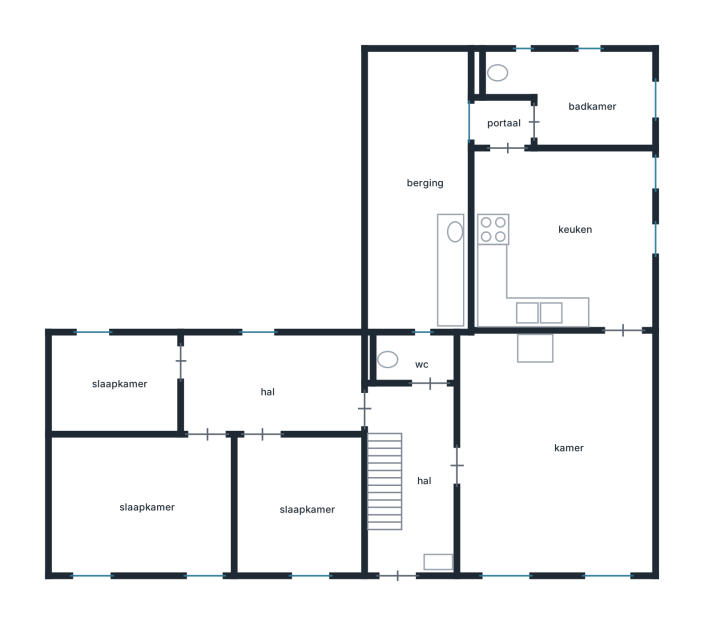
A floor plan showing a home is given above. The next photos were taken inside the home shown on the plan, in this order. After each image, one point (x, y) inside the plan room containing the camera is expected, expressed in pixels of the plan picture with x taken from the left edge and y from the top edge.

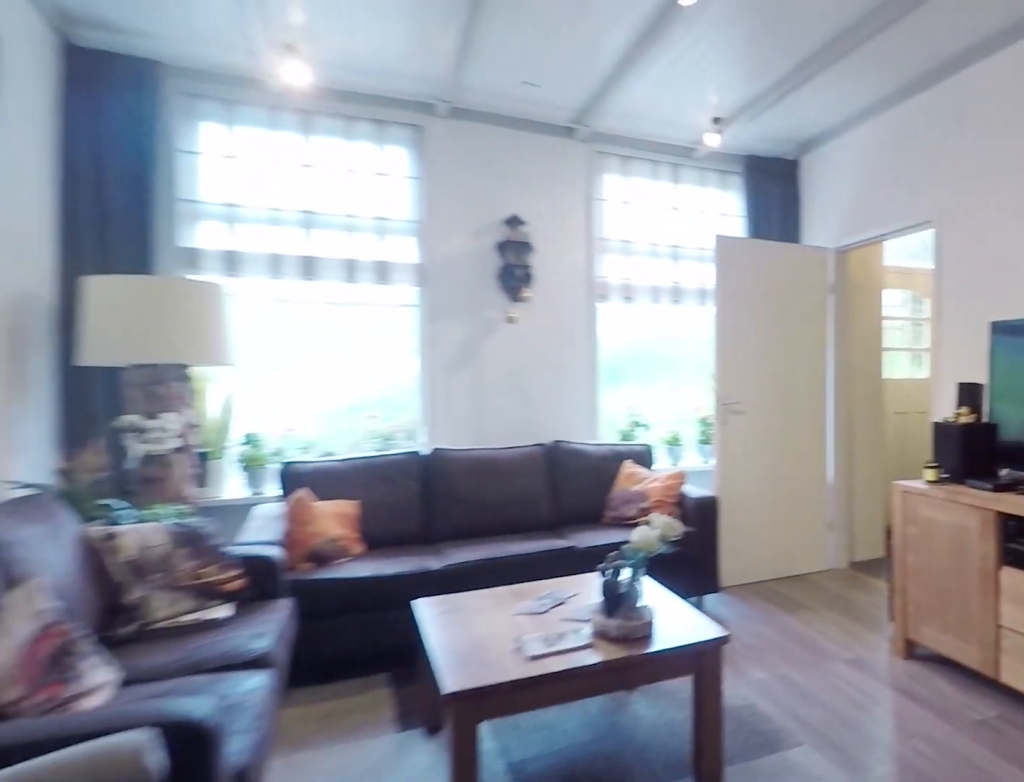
(554, 456)
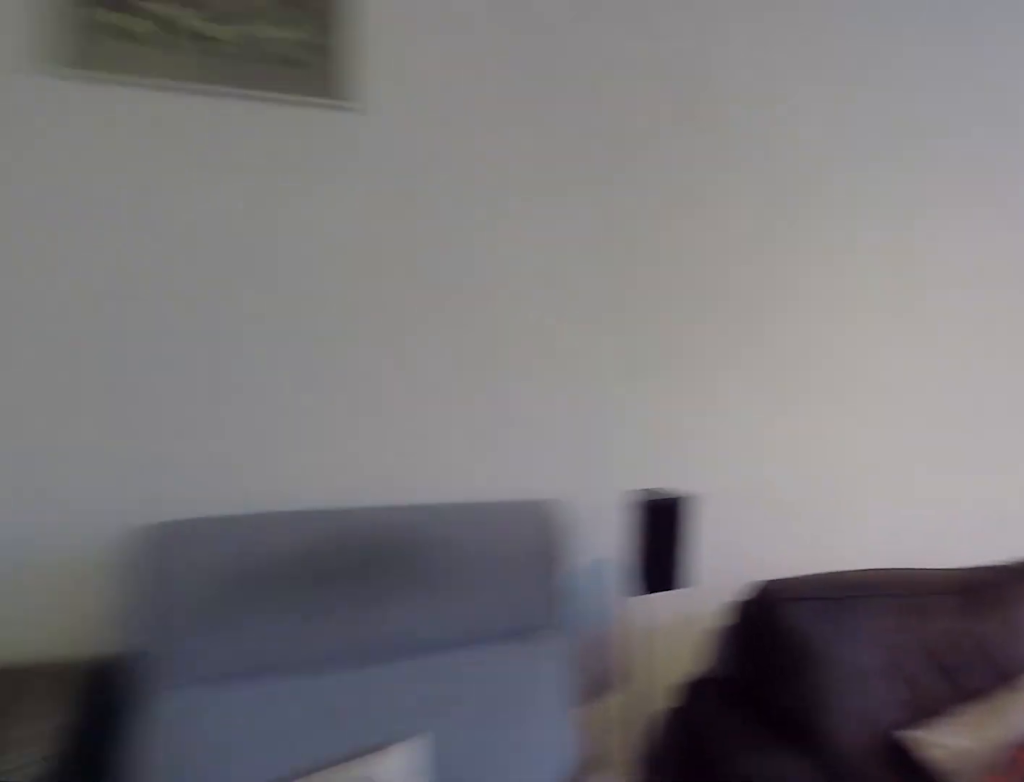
(554, 456)
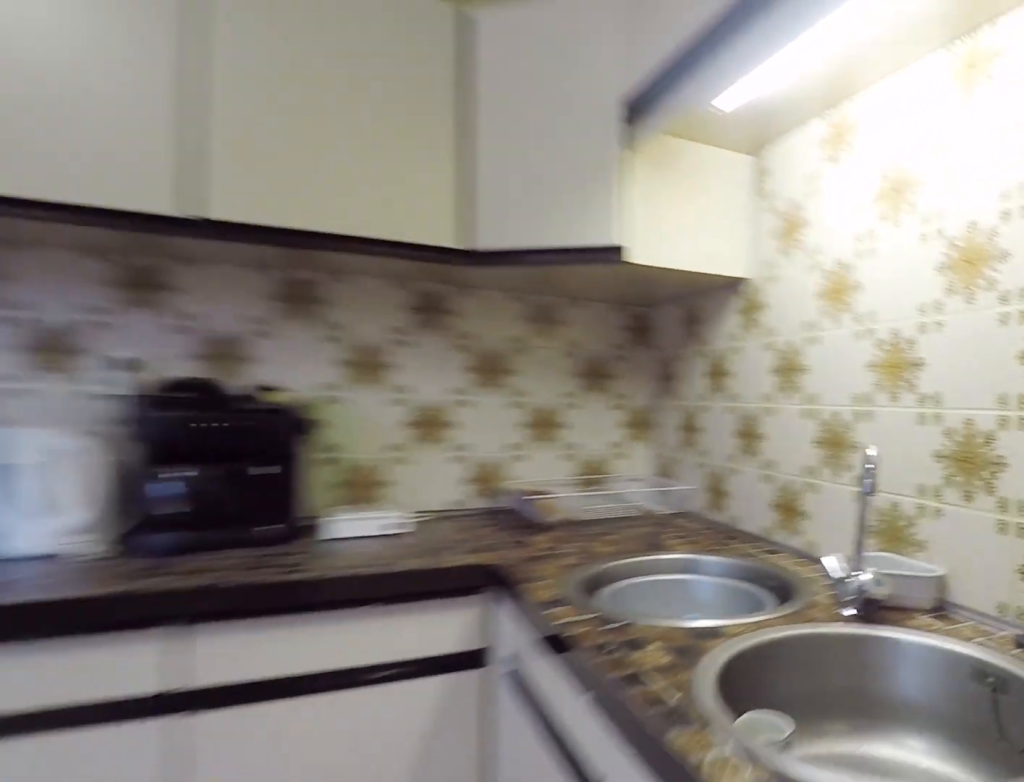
(562, 241)
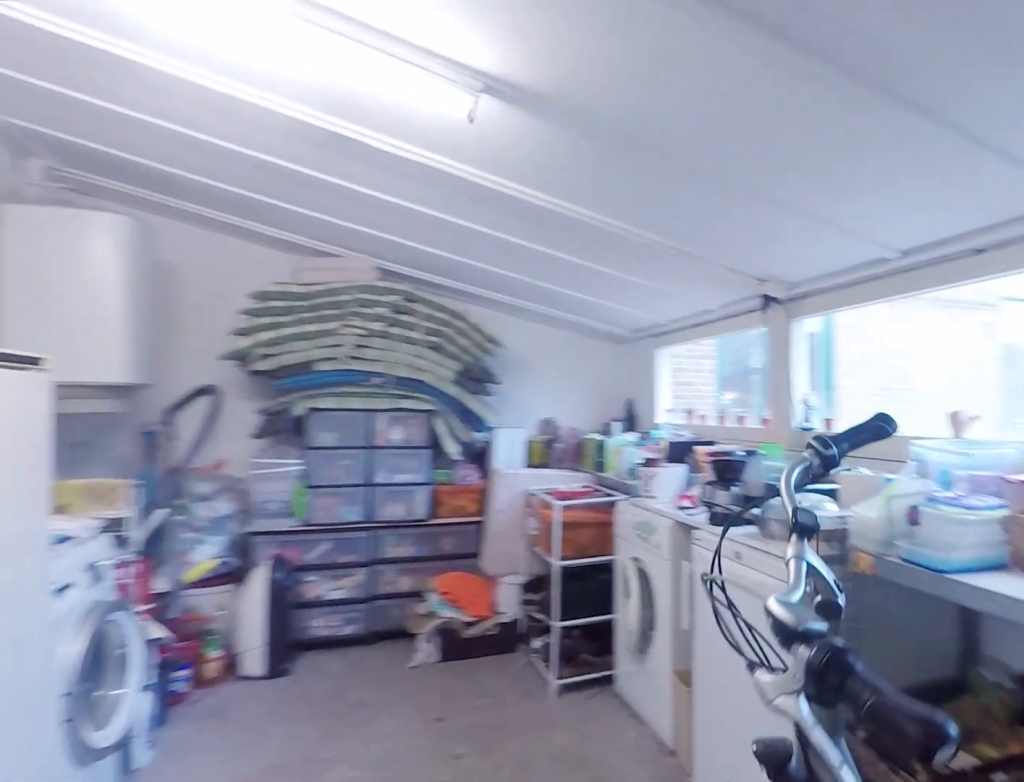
(451, 270)
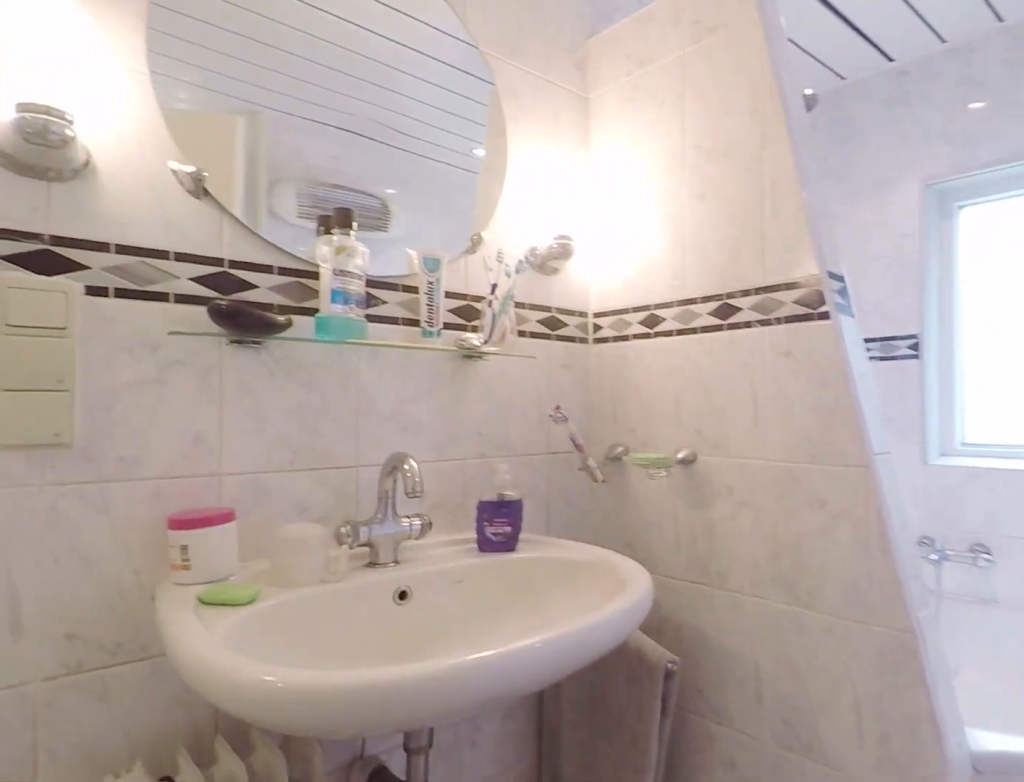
(580, 96)
